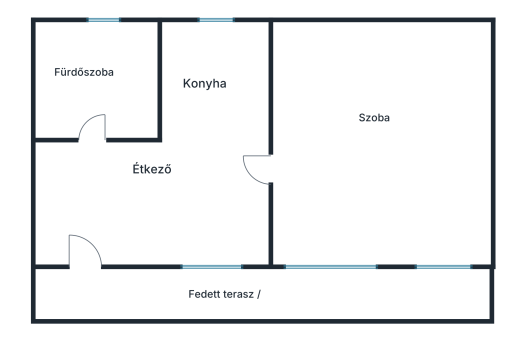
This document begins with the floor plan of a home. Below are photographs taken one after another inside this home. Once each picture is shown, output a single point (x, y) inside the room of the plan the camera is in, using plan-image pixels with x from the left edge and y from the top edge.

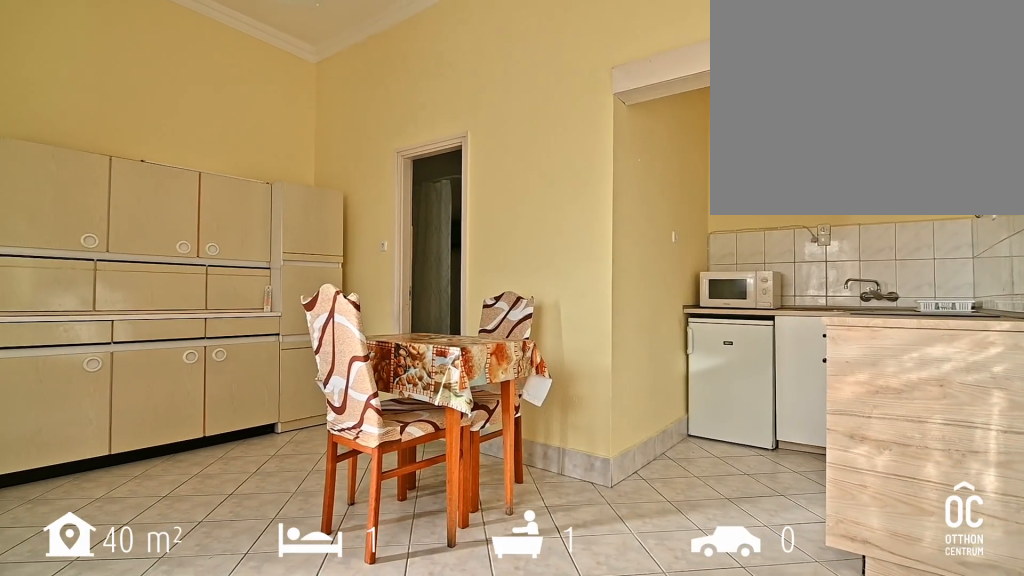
(168, 196)
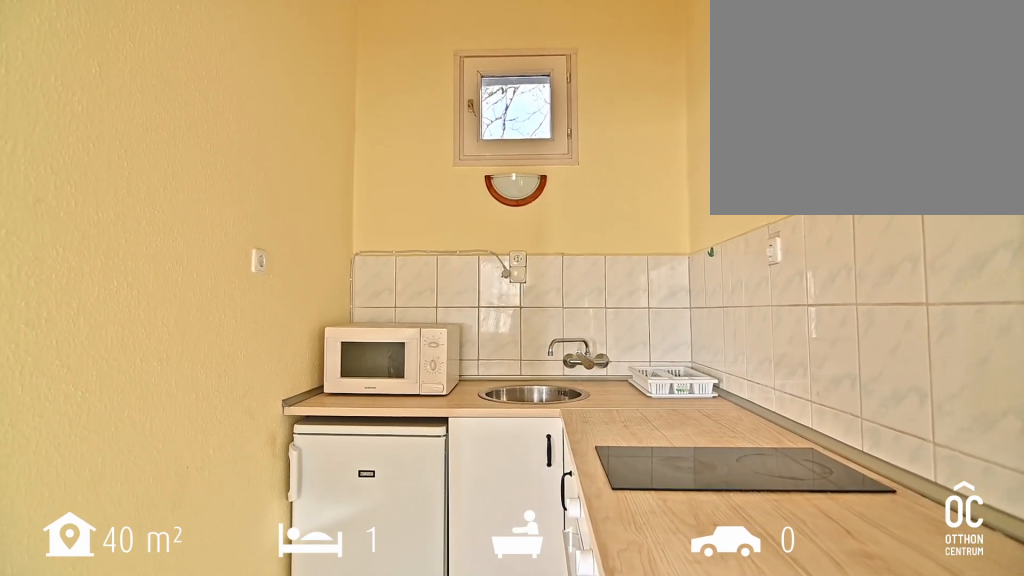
(169, 196)
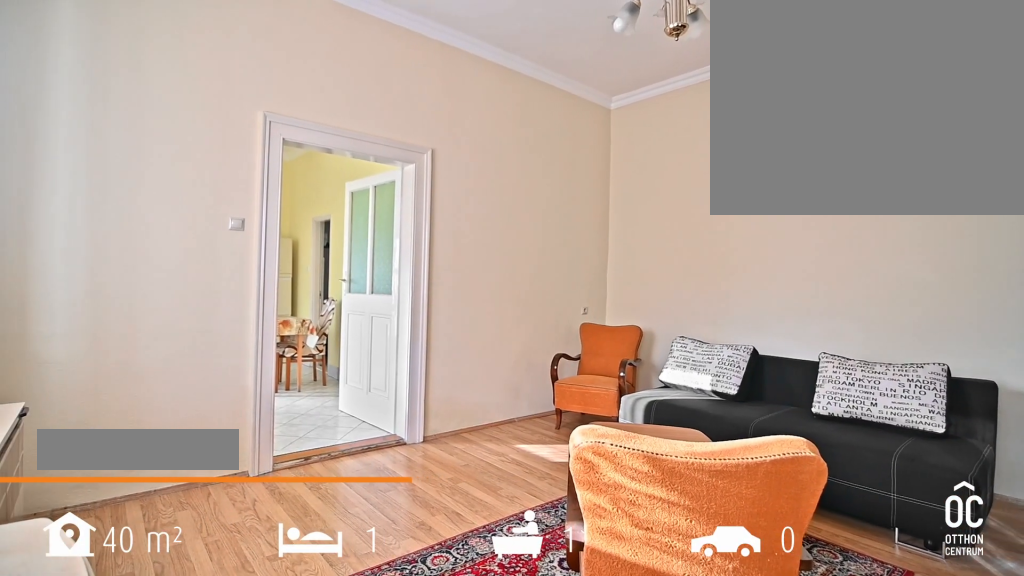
(380, 158)
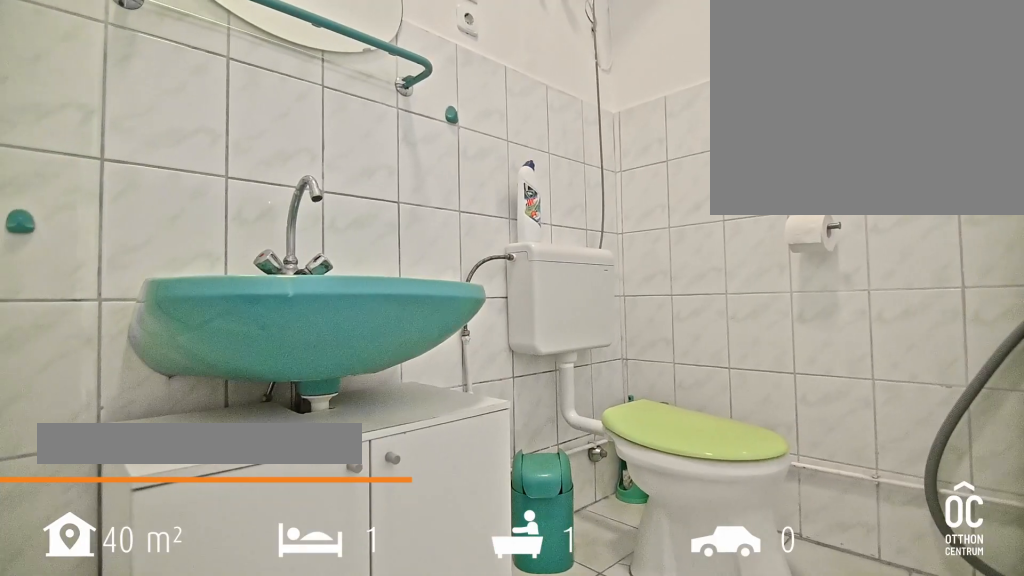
(93, 88)
